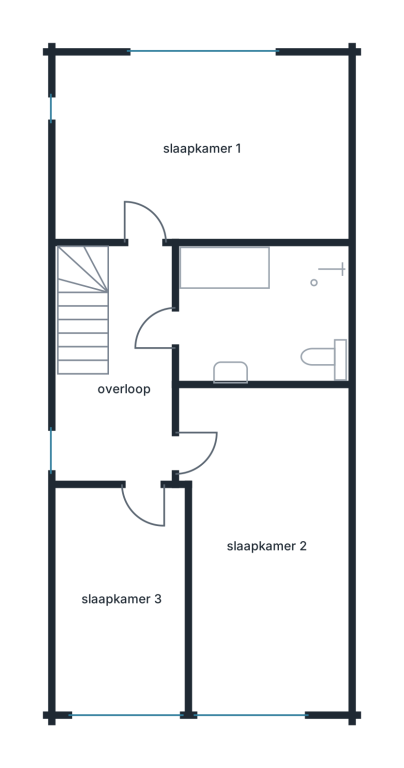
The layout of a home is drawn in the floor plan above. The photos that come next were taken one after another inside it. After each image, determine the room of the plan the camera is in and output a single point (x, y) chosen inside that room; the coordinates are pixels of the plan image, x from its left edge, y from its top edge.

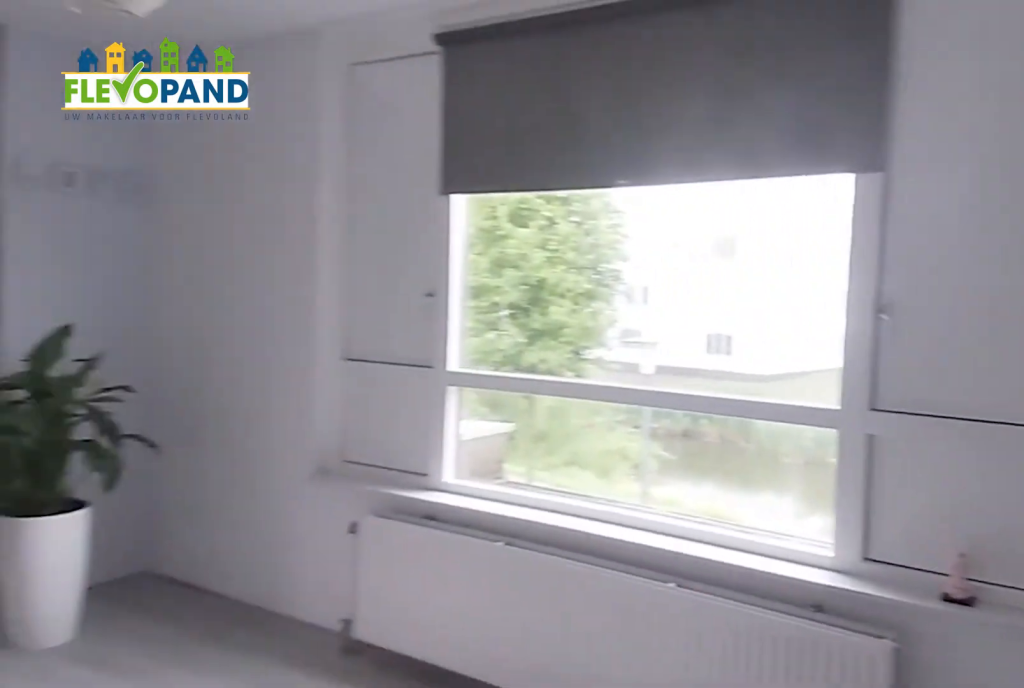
(202, 148)
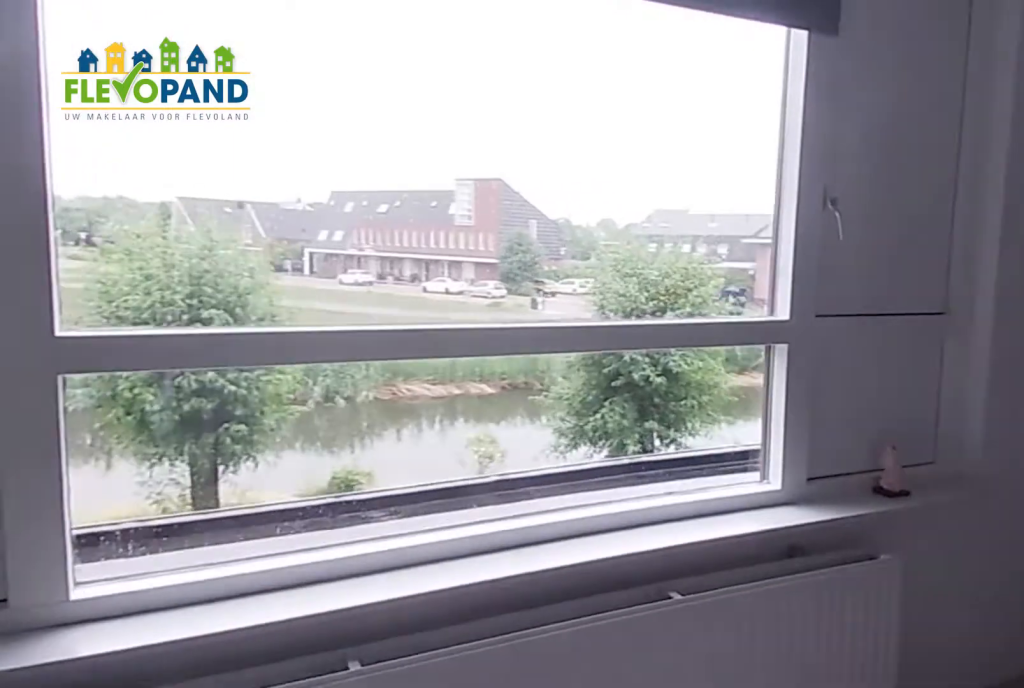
(202, 148)
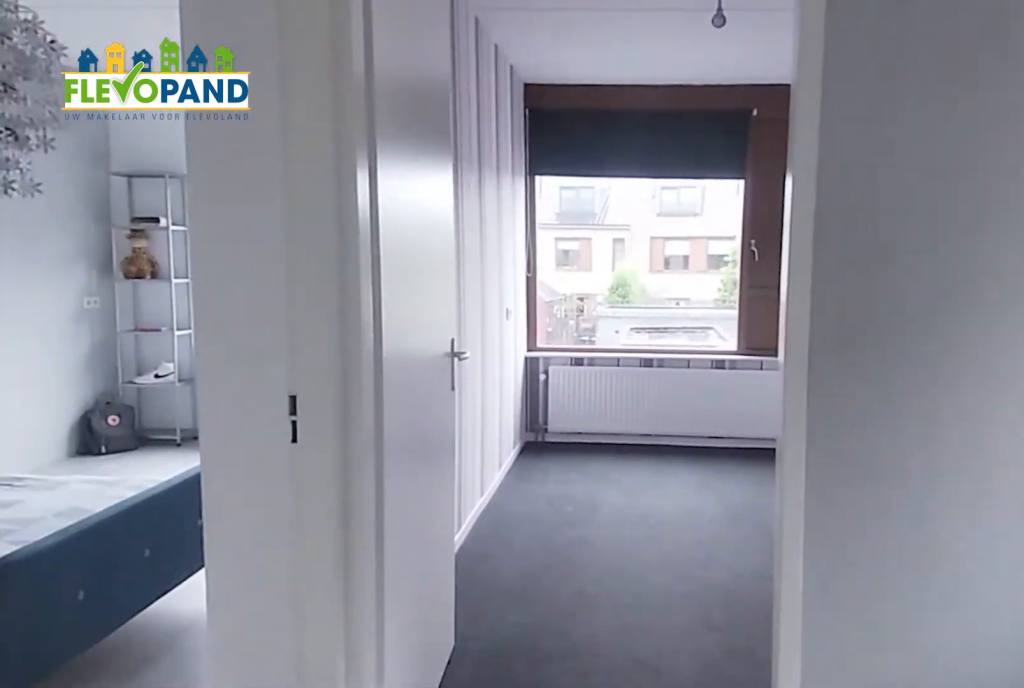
(128, 382)
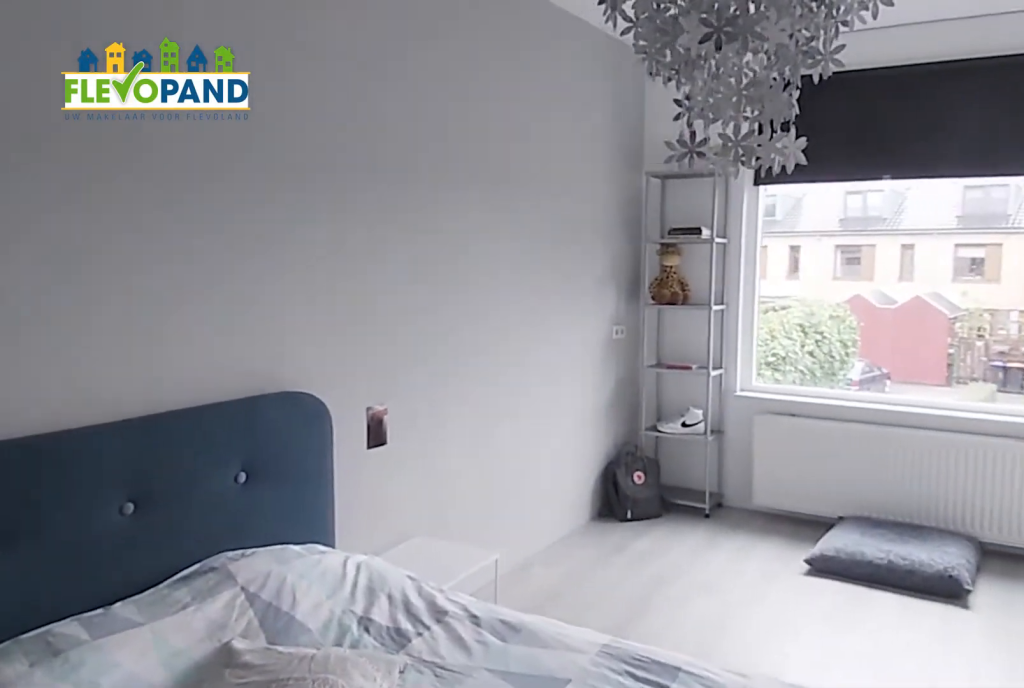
(186, 434)
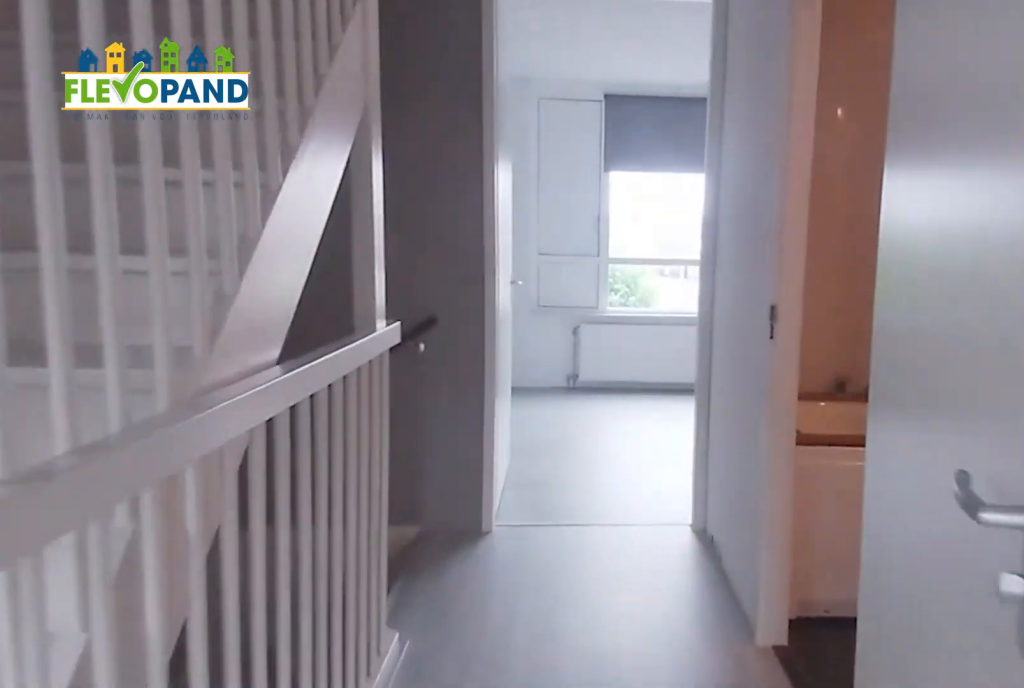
(127, 381)
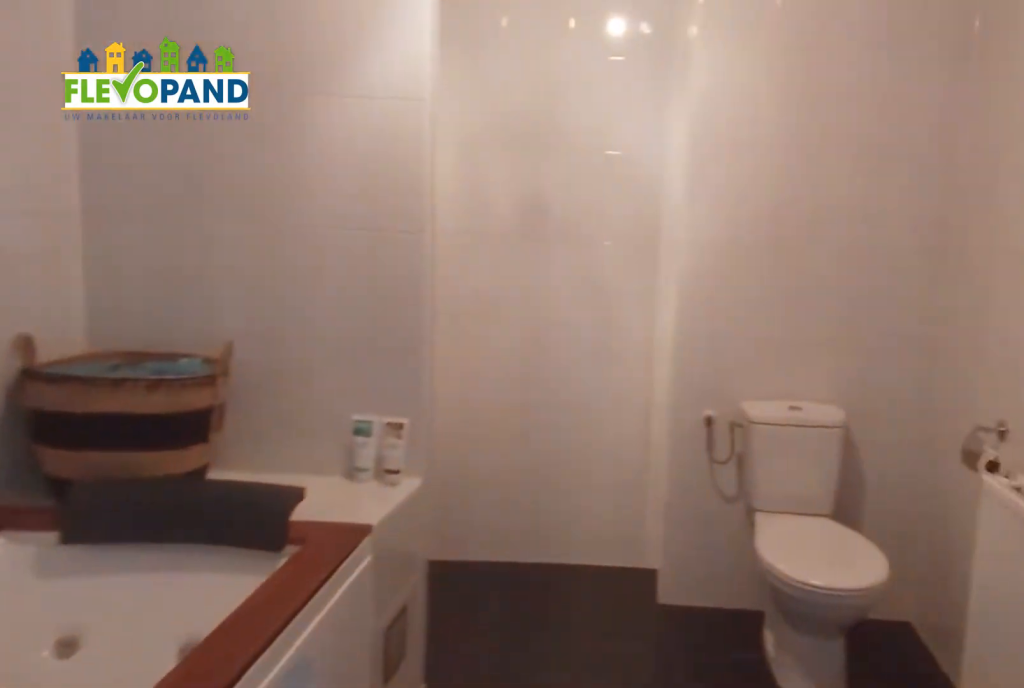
(225, 269)
